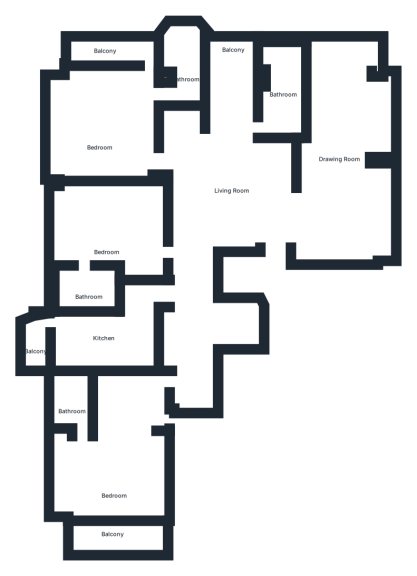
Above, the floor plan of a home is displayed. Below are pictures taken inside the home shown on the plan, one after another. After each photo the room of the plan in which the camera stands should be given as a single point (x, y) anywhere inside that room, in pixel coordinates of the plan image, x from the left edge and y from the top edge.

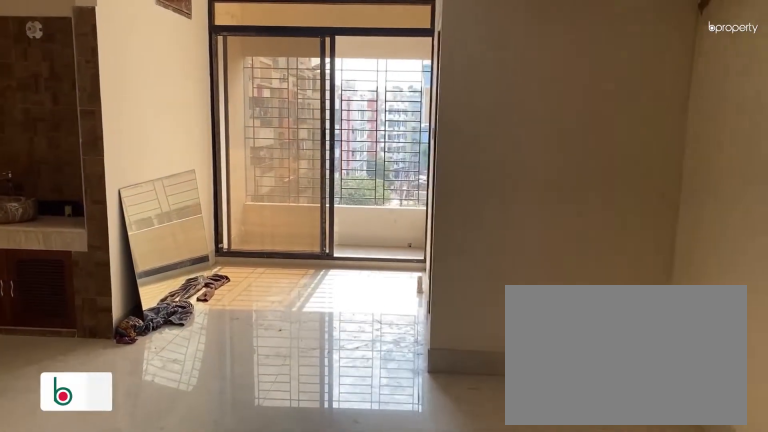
(235, 189)
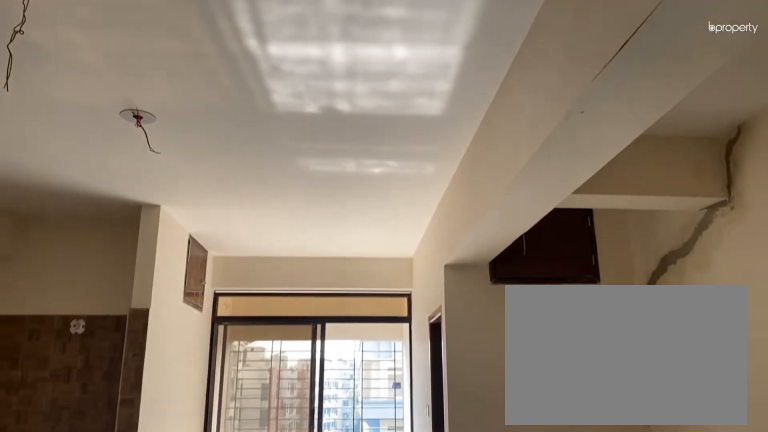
(235, 189)
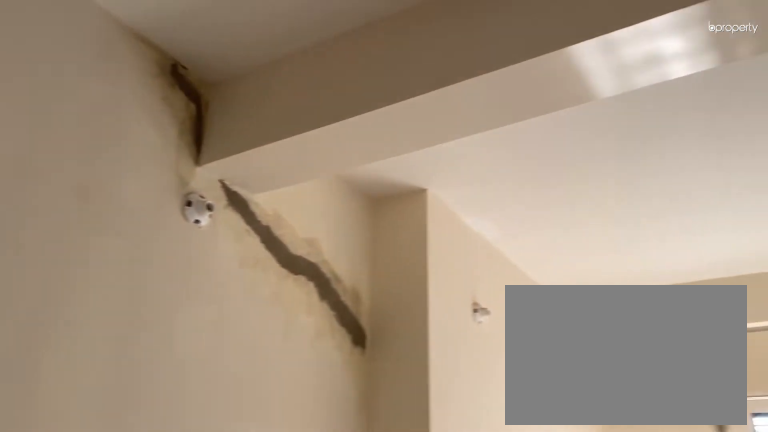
(338, 155)
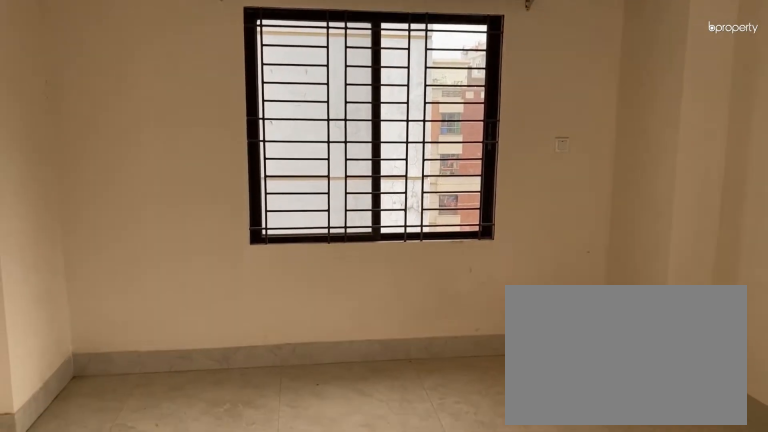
(102, 135)
